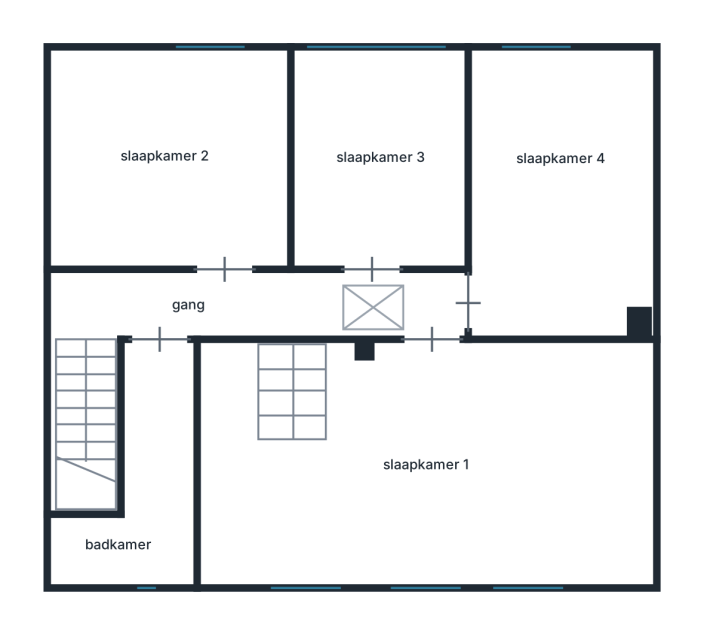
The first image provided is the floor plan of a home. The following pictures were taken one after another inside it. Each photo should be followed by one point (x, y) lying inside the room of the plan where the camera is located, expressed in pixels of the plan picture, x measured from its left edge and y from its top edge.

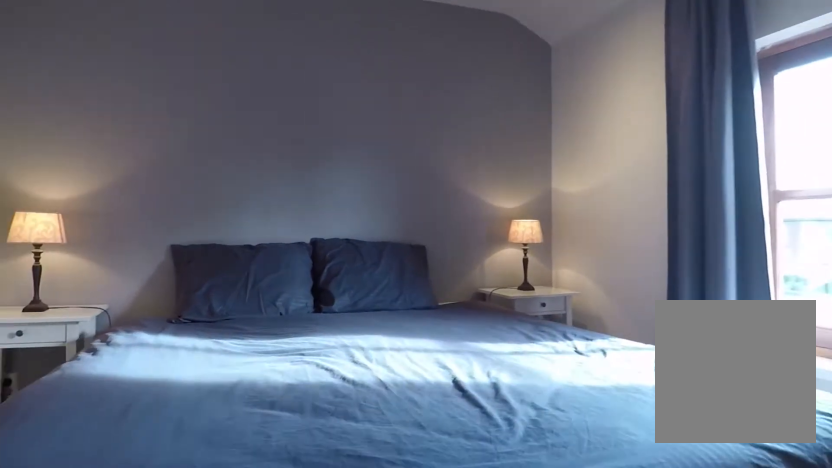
(171, 161)
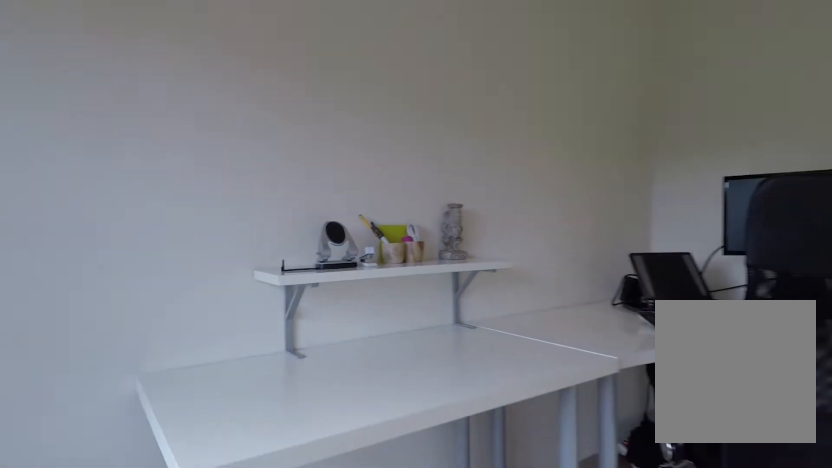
(376, 124)
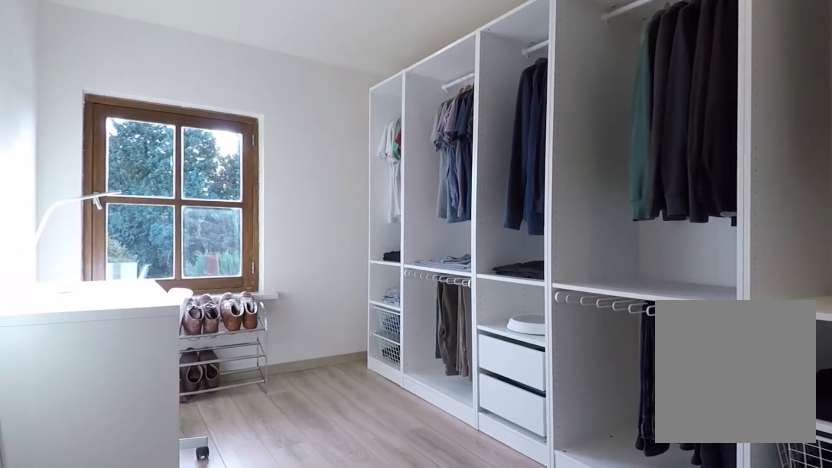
(566, 135)
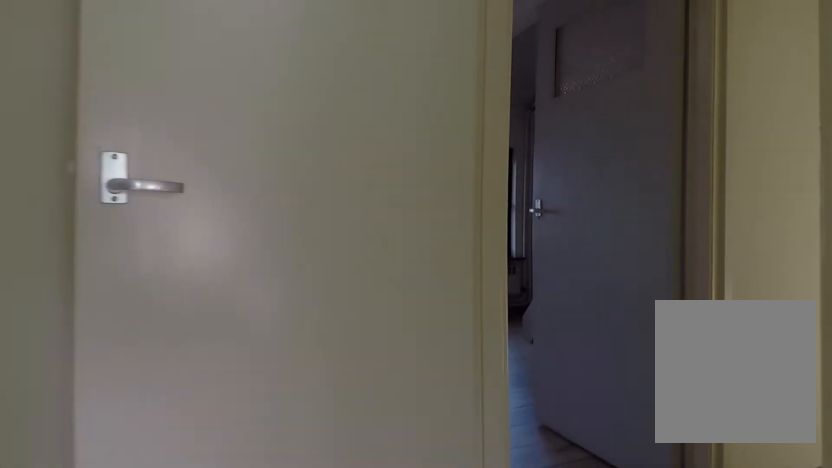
(566, 135)
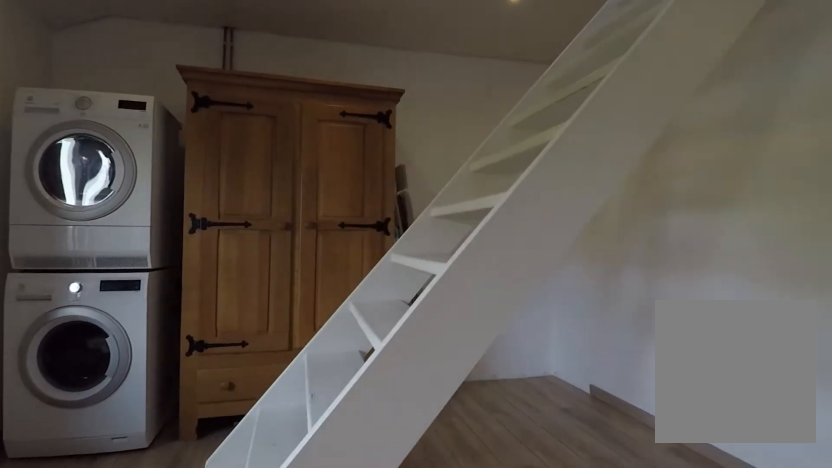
(242, 477)
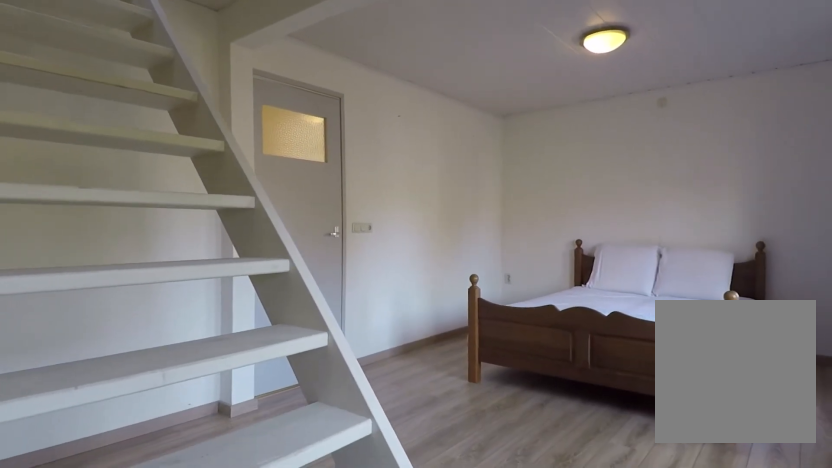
(242, 477)
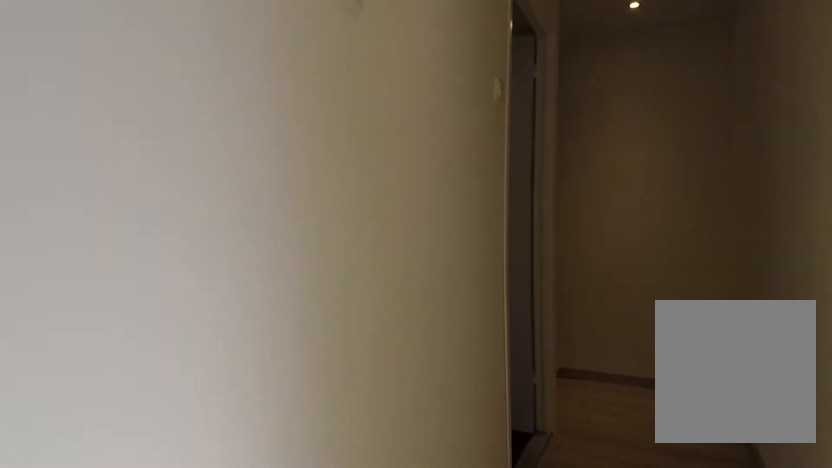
(180, 298)
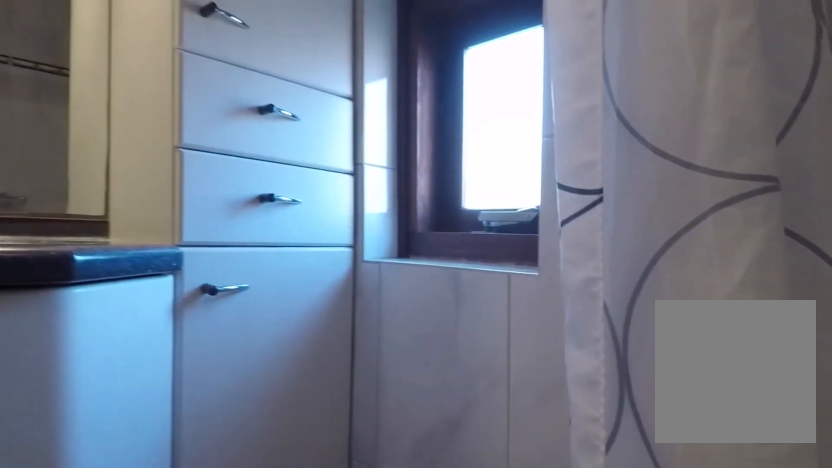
(147, 480)
